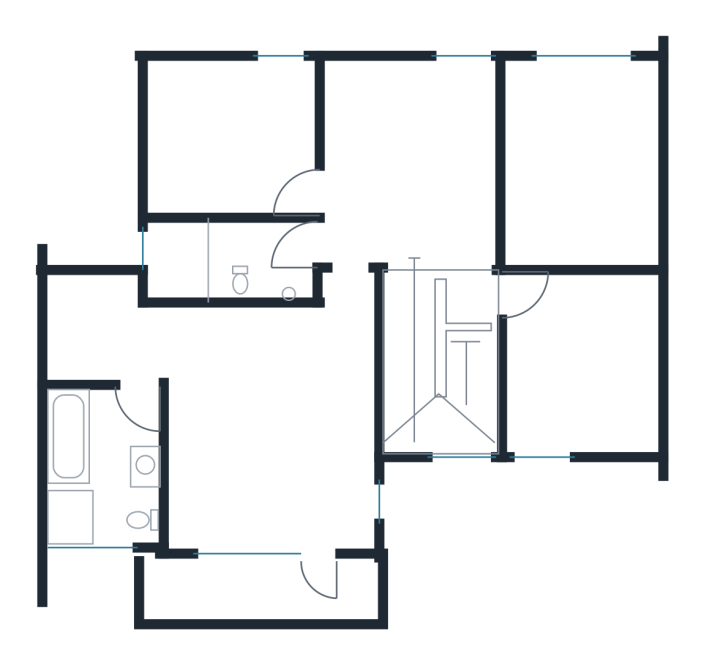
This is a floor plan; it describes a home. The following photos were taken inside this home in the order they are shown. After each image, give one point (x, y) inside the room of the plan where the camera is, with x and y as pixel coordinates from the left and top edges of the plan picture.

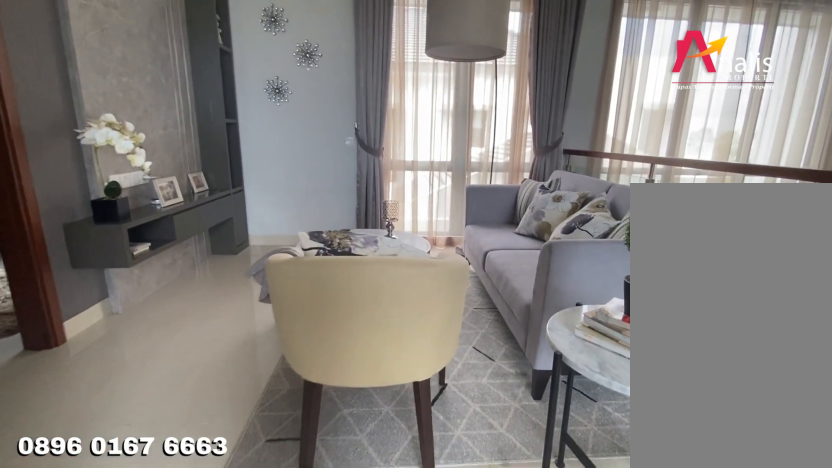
(412, 155)
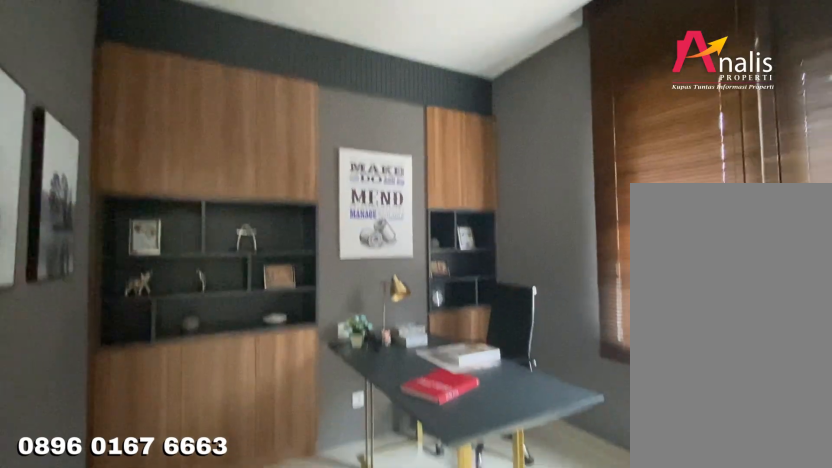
(229, 138)
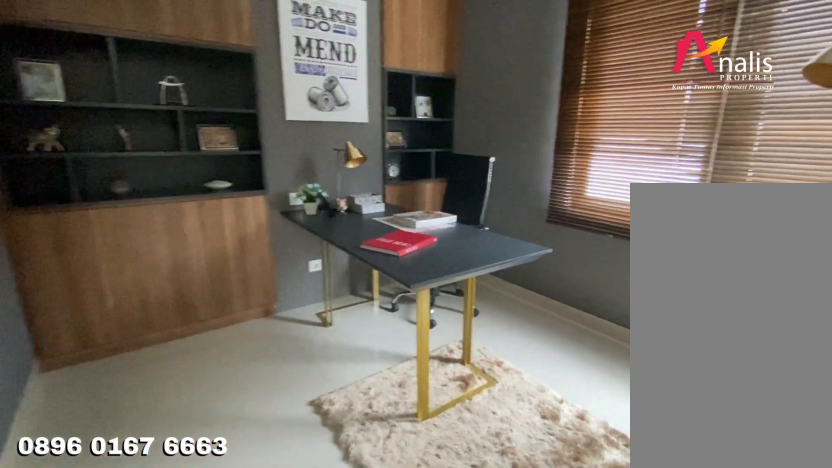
(229, 138)
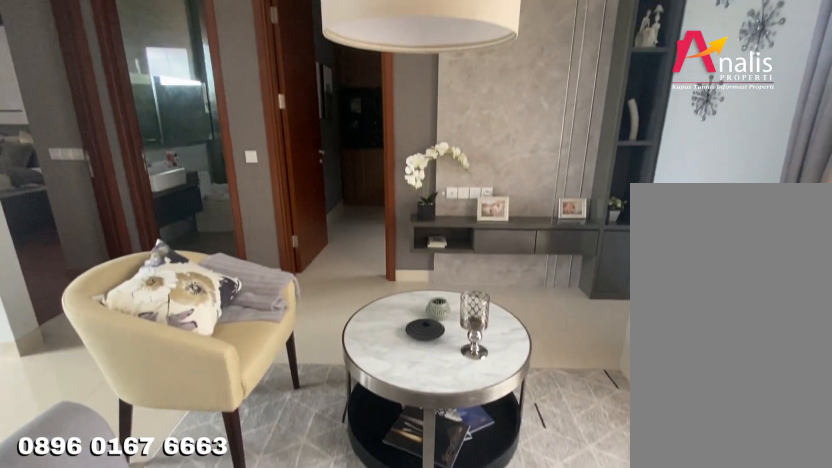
(412, 153)
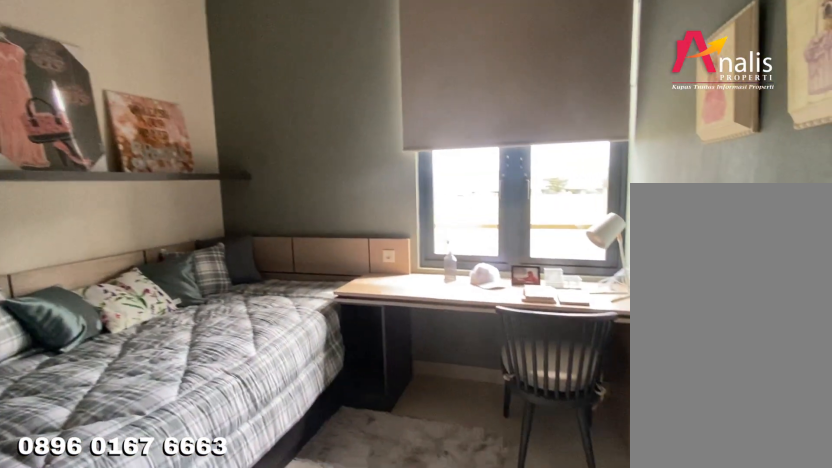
(582, 360)
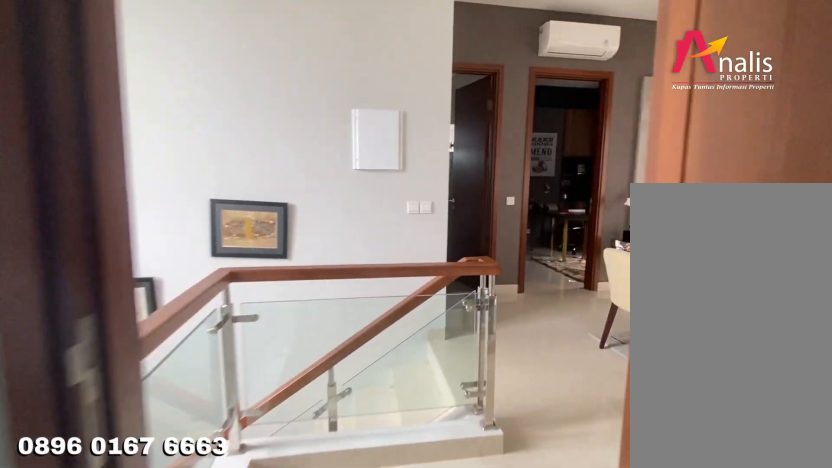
(582, 359)
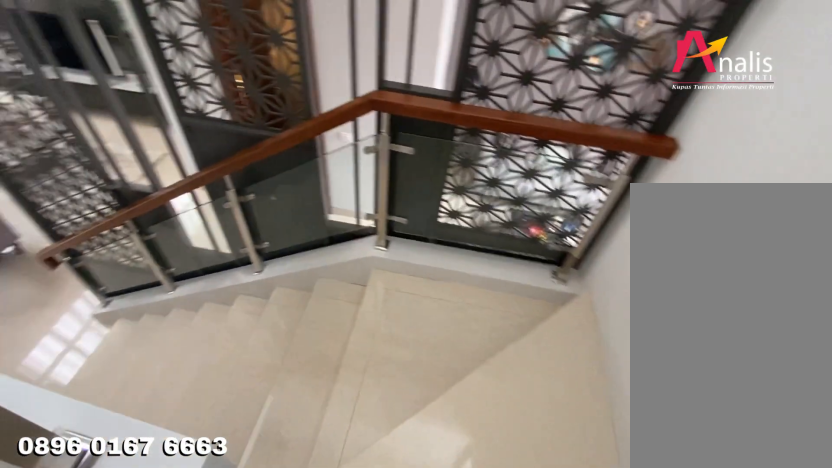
(434, 374)
